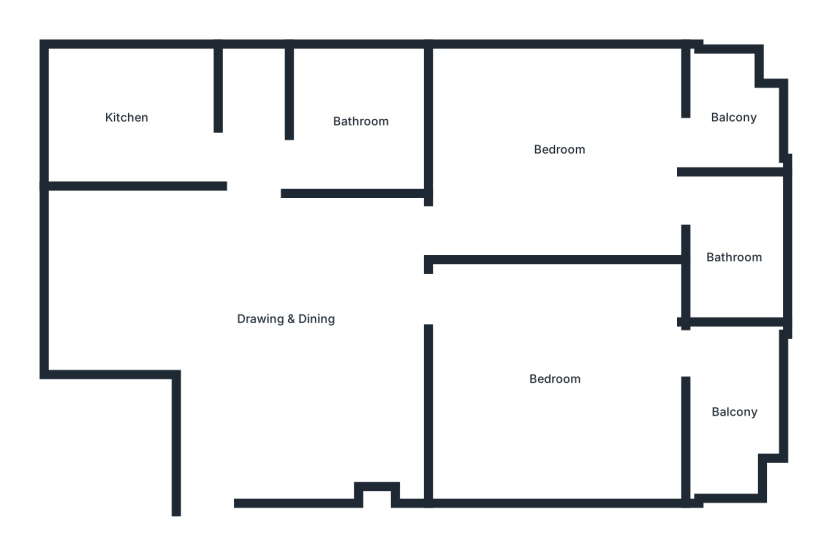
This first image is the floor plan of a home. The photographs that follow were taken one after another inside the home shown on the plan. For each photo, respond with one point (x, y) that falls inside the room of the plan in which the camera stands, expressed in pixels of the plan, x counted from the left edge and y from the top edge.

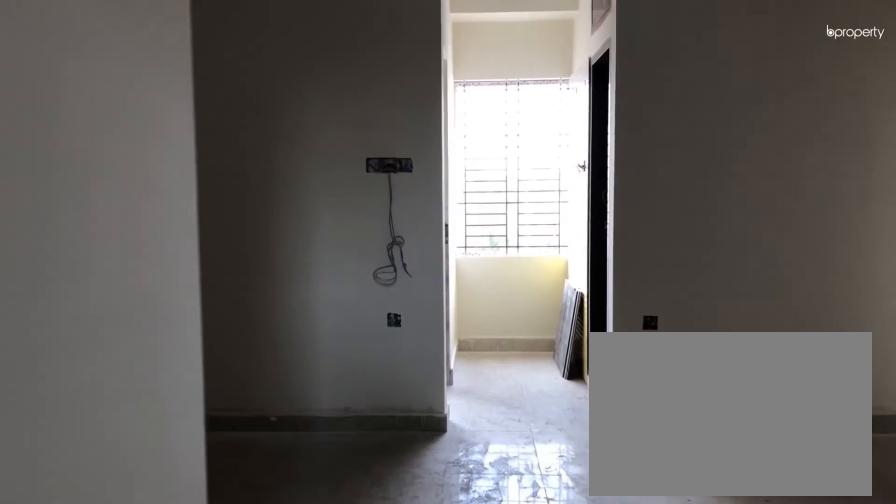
(222, 474)
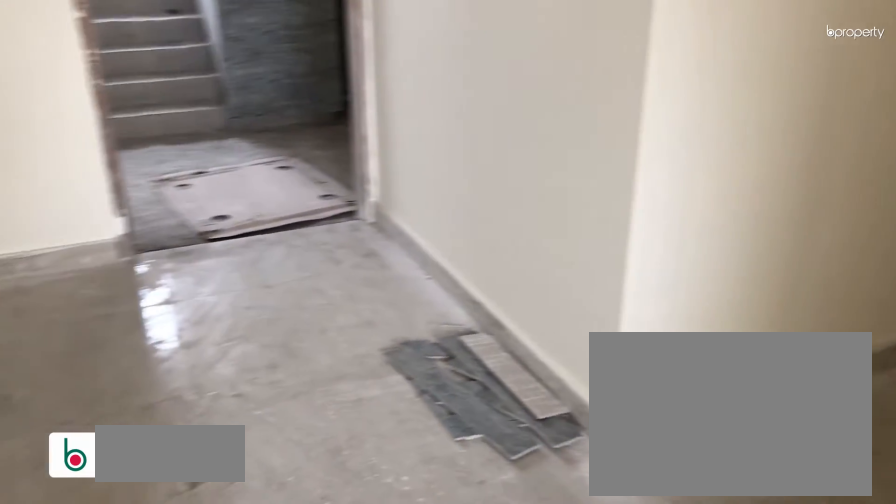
(288, 318)
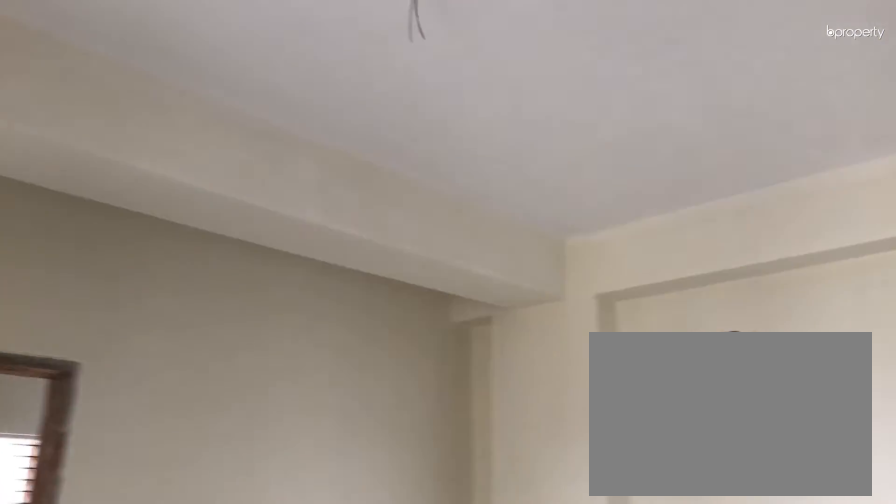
(288, 318)
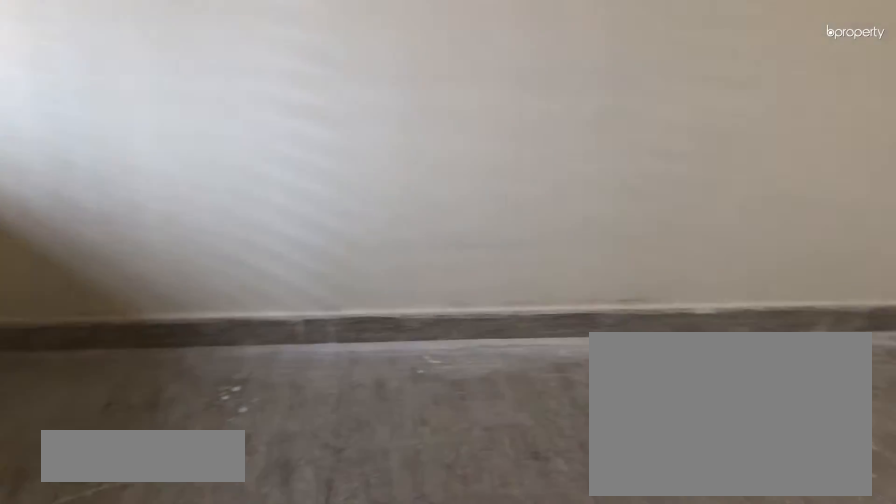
(555, 380)
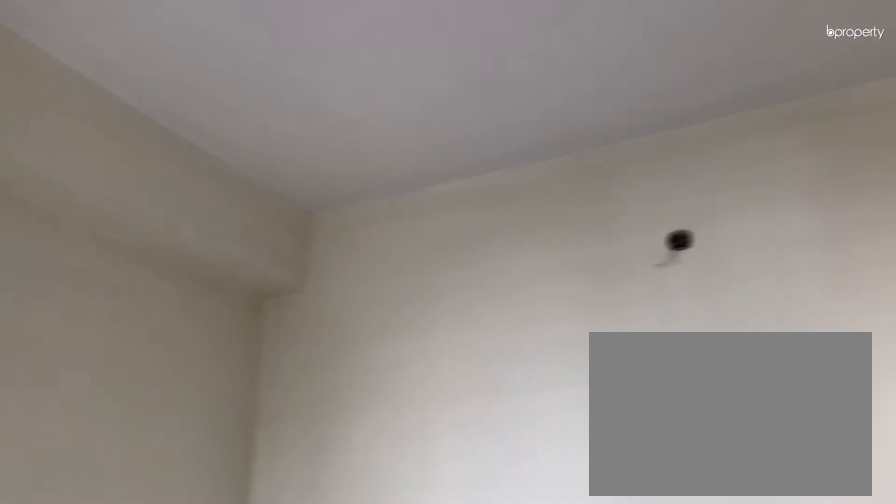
(555, 380)
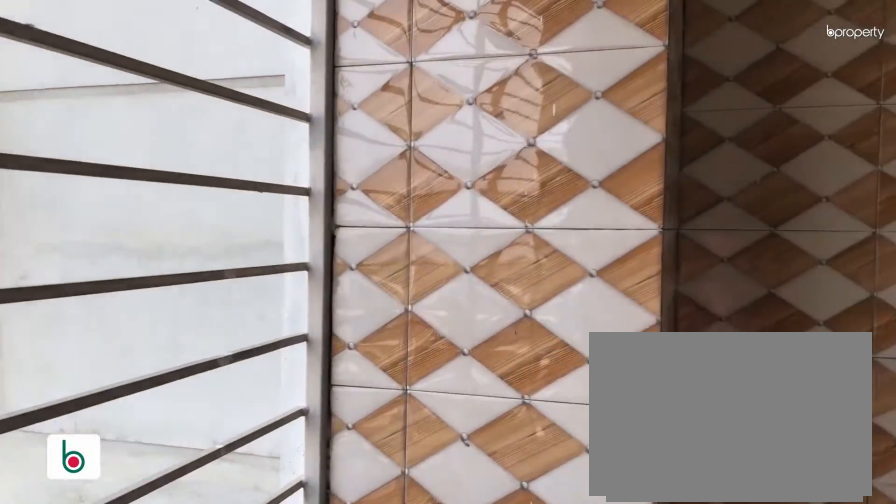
(733, 413)
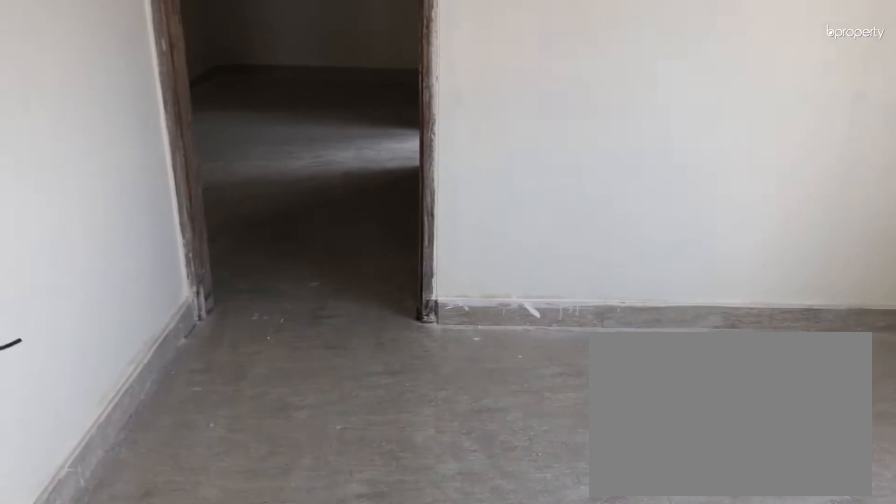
(559, 150)
